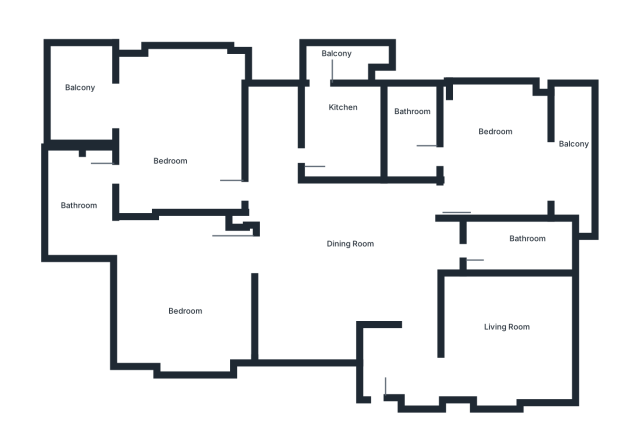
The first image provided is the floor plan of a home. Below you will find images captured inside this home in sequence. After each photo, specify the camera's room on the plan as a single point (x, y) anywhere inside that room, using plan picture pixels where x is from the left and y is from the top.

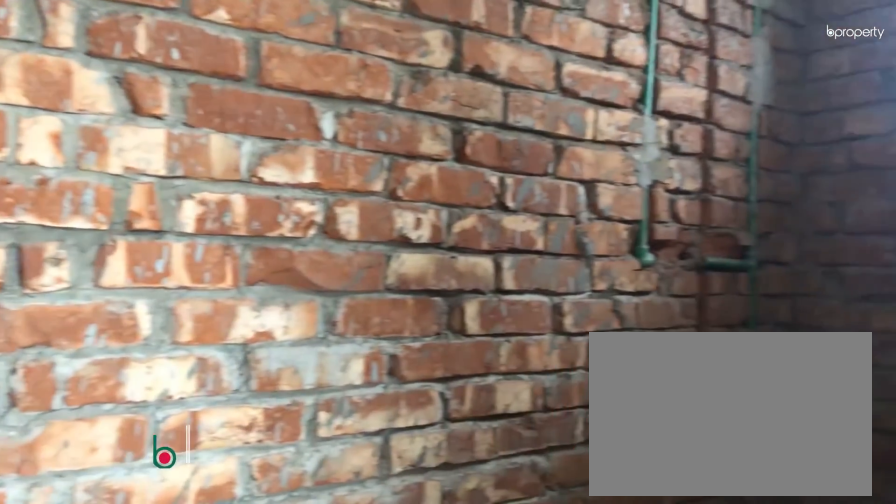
(412, 117)
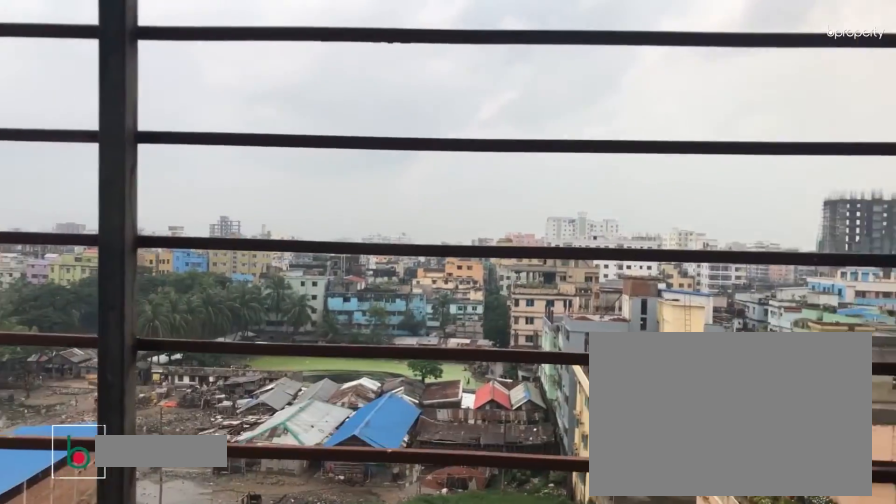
(579, 158)
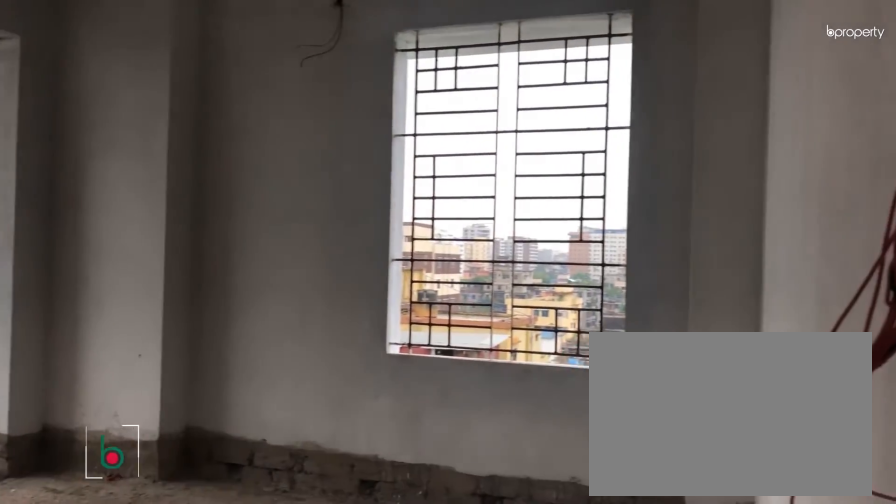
(167, 140)
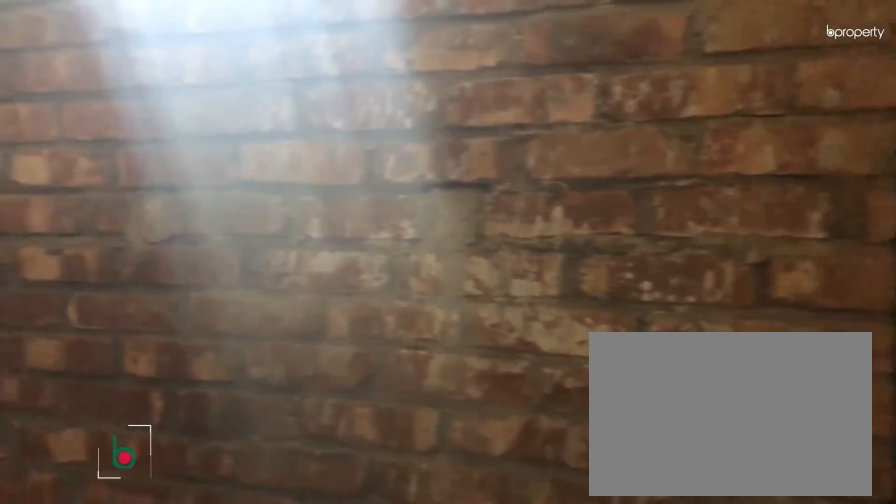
(73, 199)
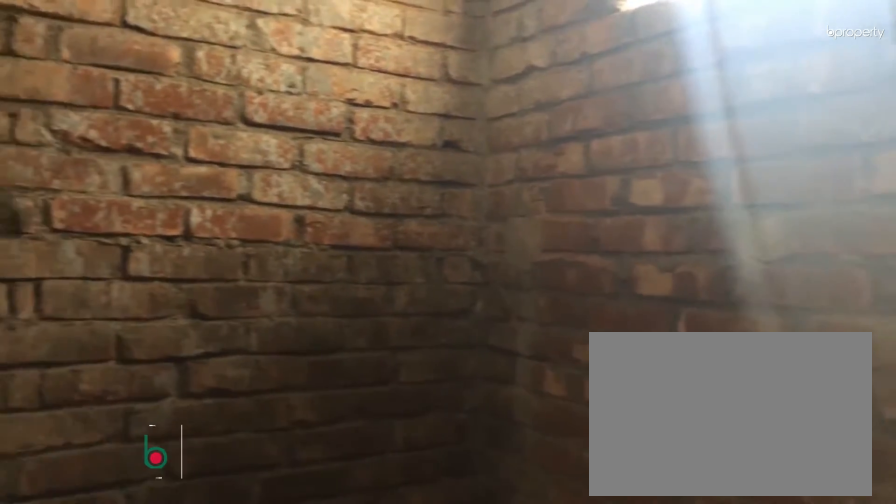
(73, 199)
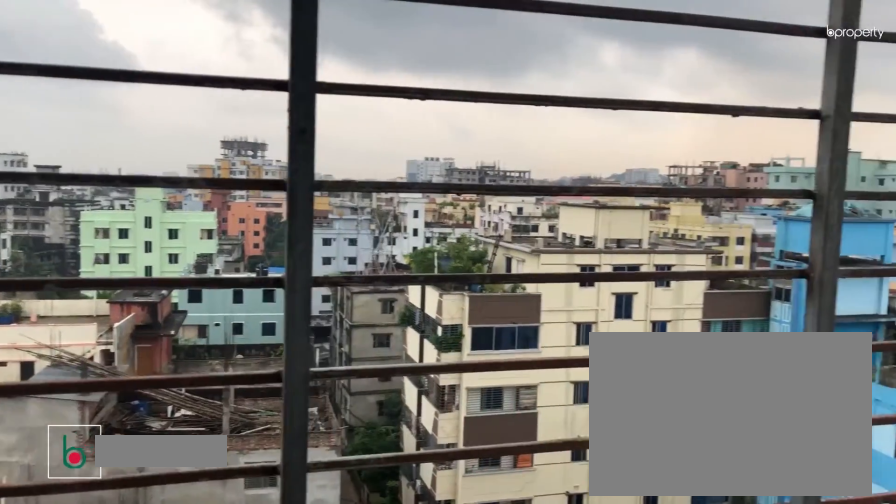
(79, 97)
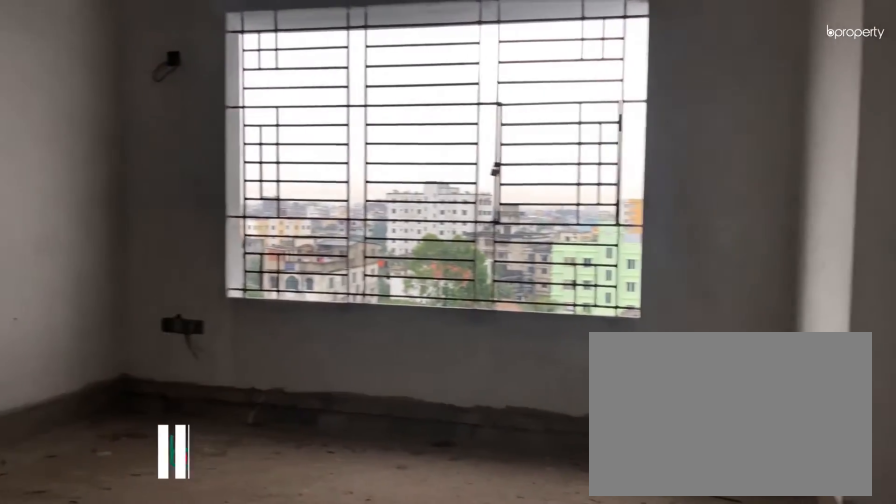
(179, 293)
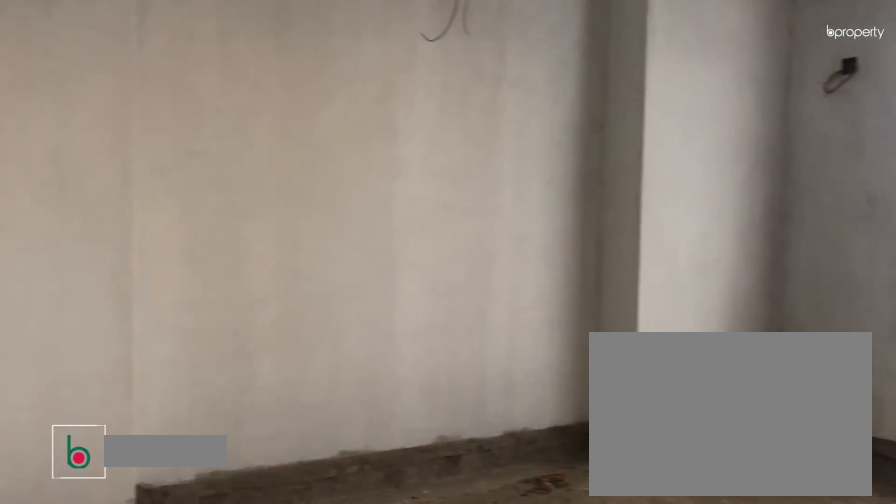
(179, 293)
